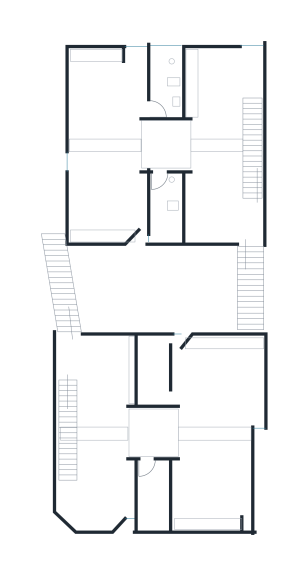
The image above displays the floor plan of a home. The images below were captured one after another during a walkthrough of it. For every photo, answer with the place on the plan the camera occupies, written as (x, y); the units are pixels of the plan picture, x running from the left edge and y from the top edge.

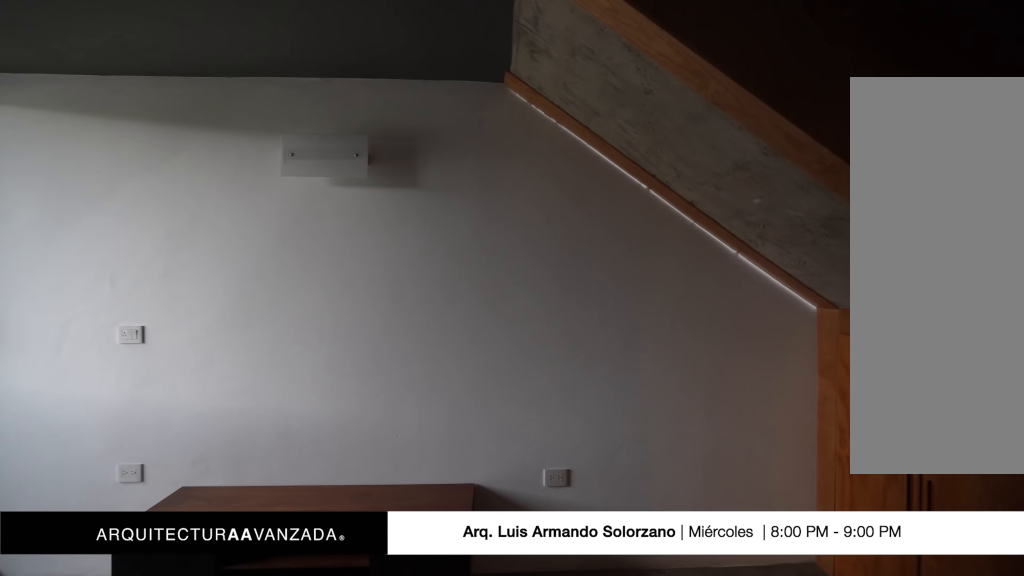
(174, 136)
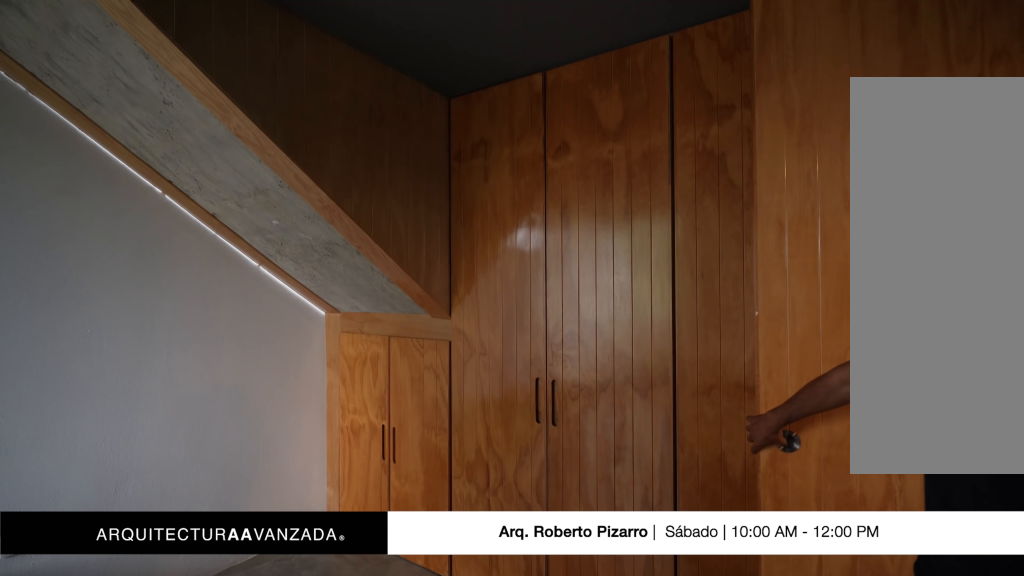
(194, 134)
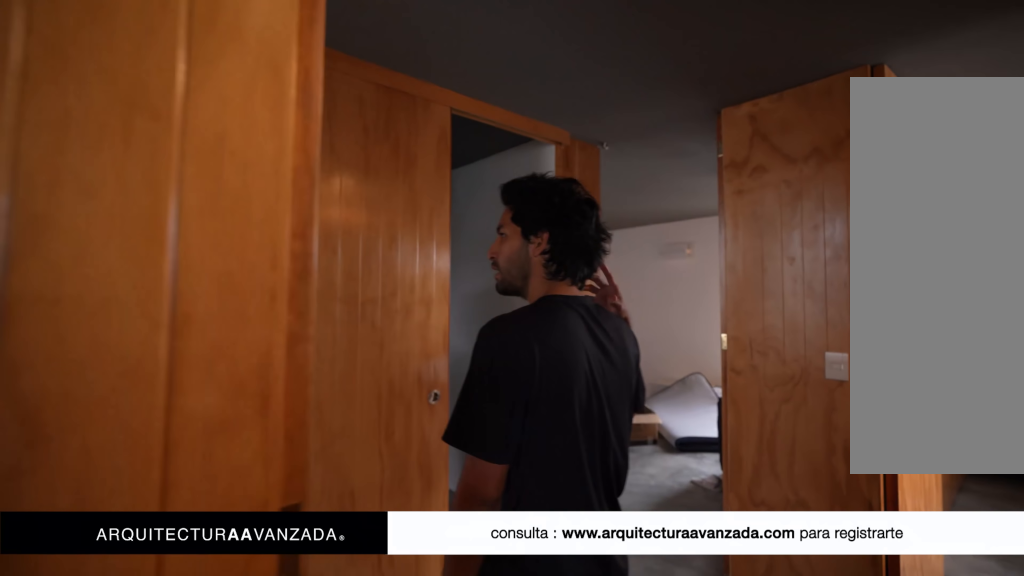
(198, 132)
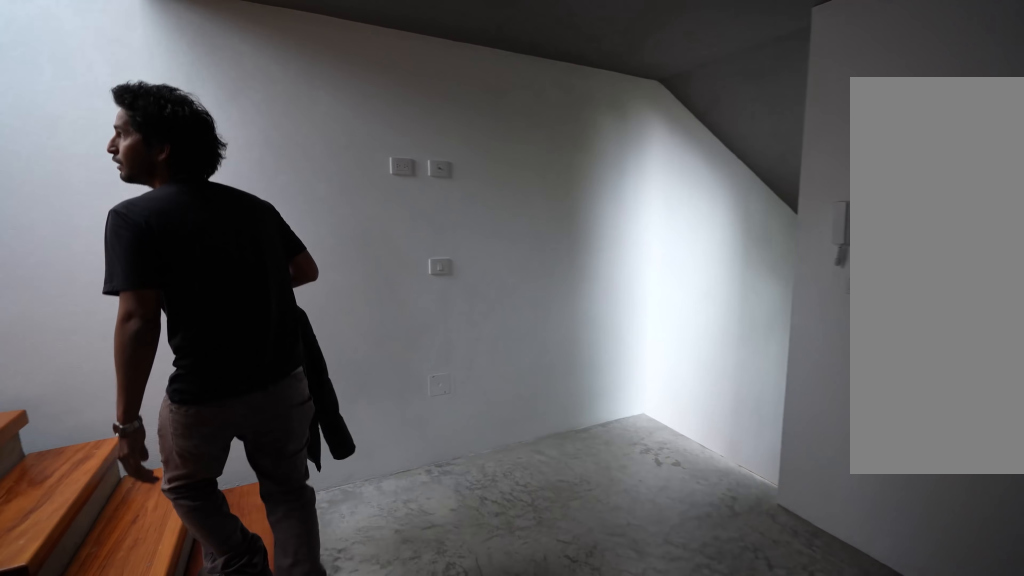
(168, 160)
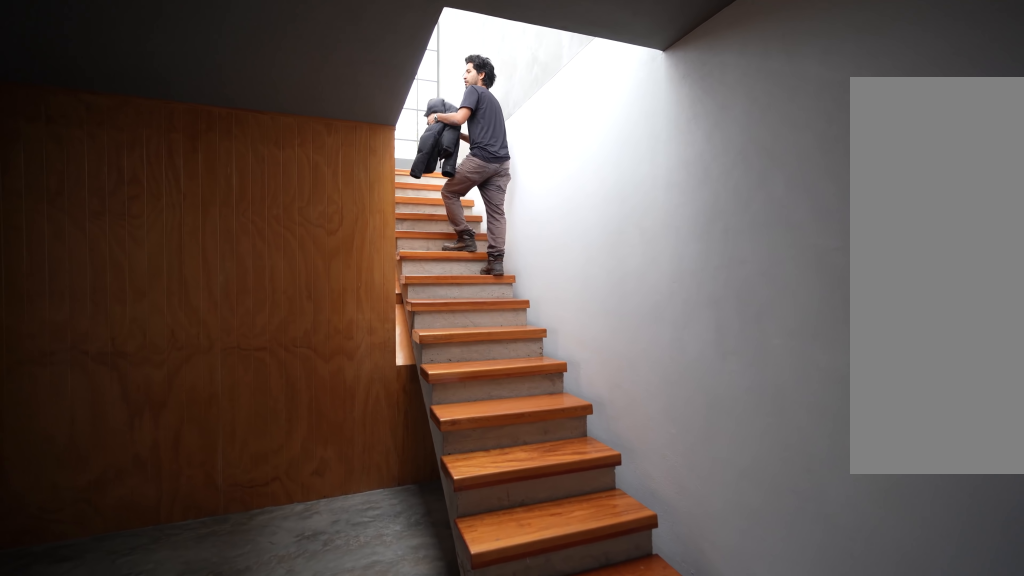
(203, 173)
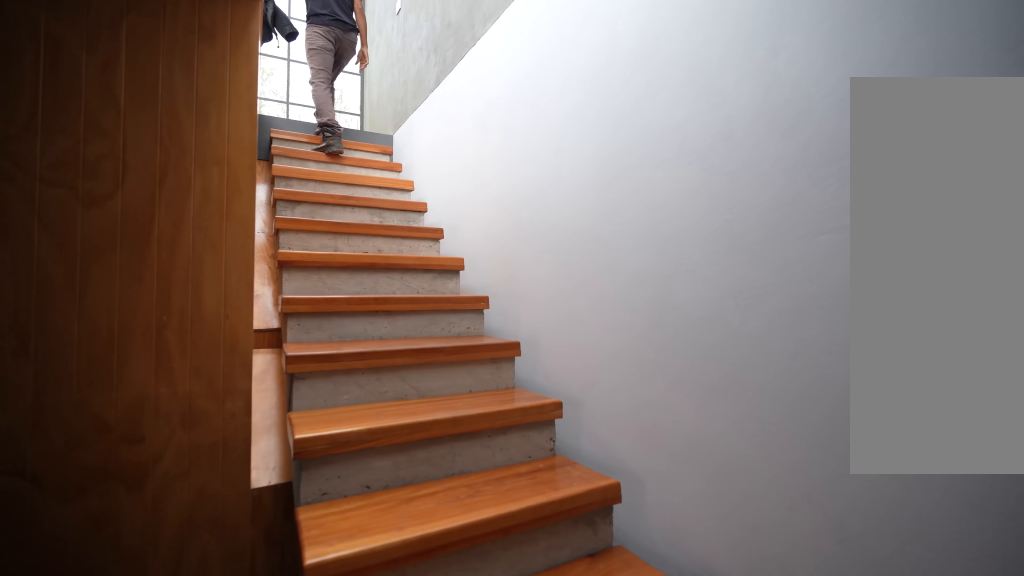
(218, 208)
